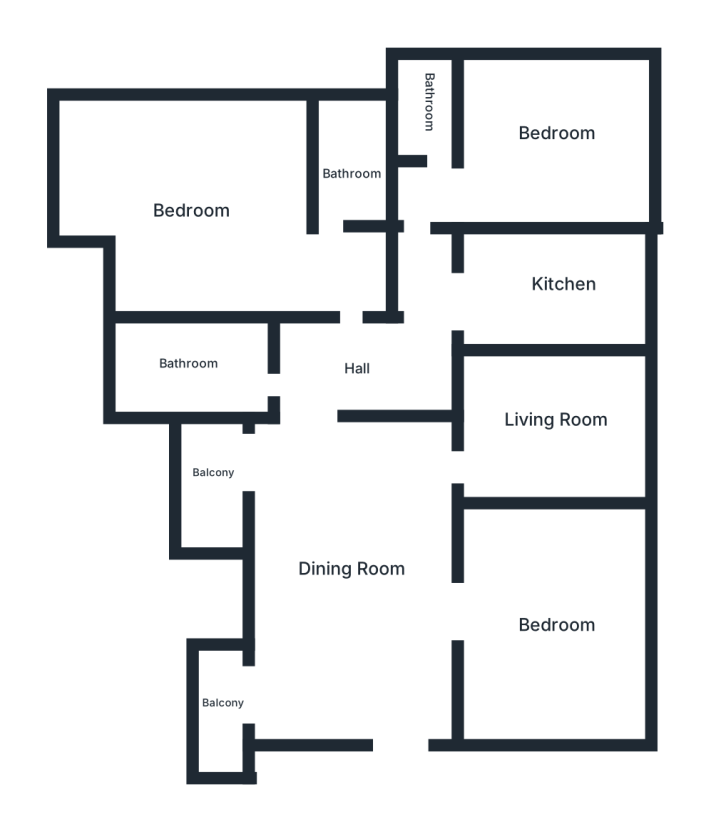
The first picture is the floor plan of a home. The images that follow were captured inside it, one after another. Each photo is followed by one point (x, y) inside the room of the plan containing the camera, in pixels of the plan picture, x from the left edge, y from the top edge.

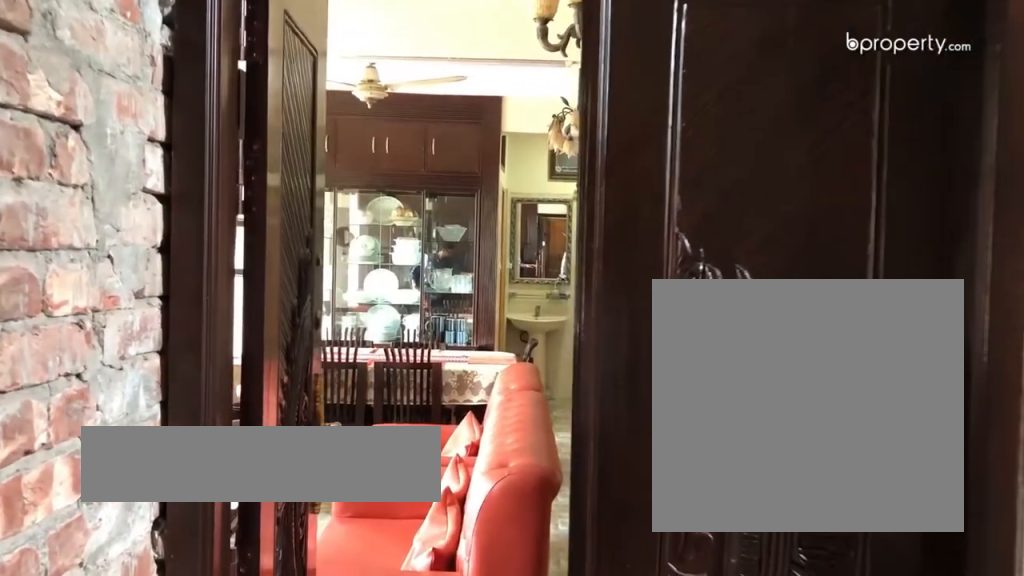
(349, 576)
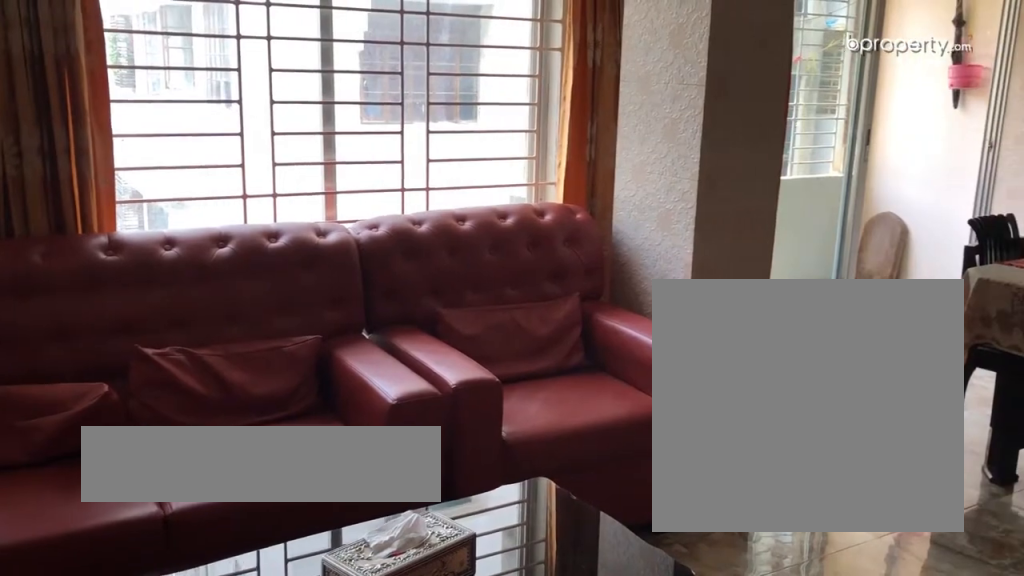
(349, 576)
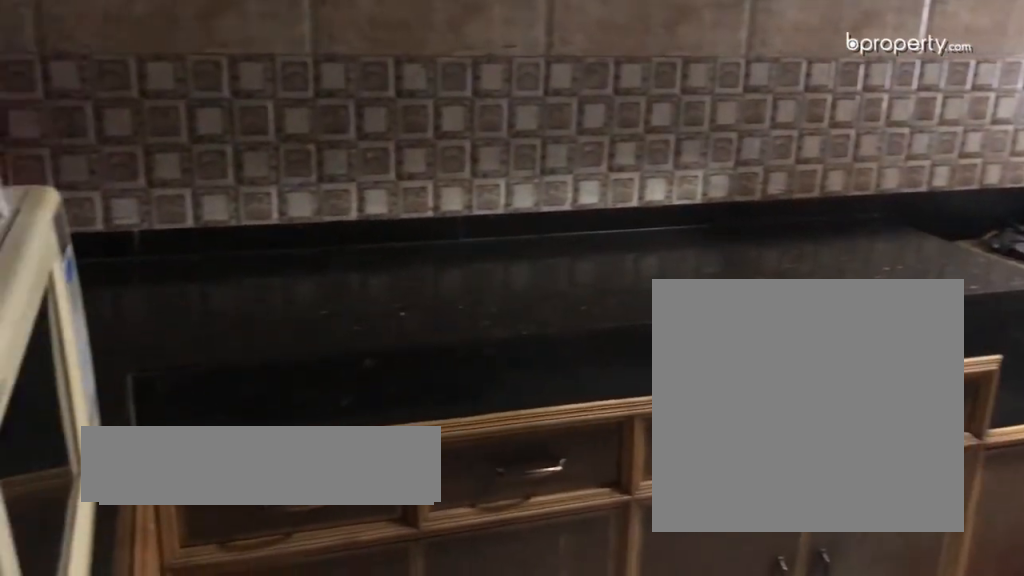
(568, 285)
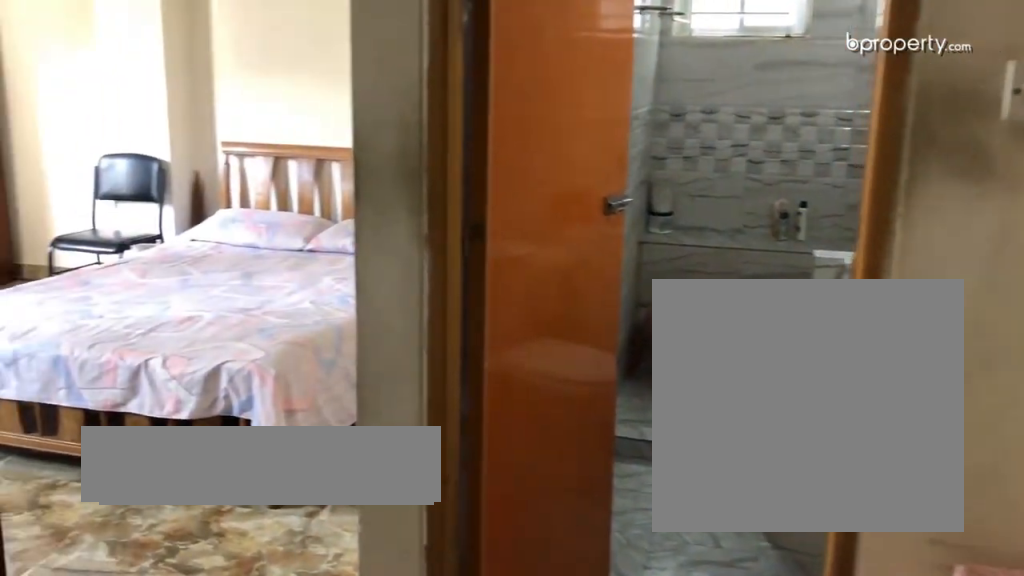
(191, 209)
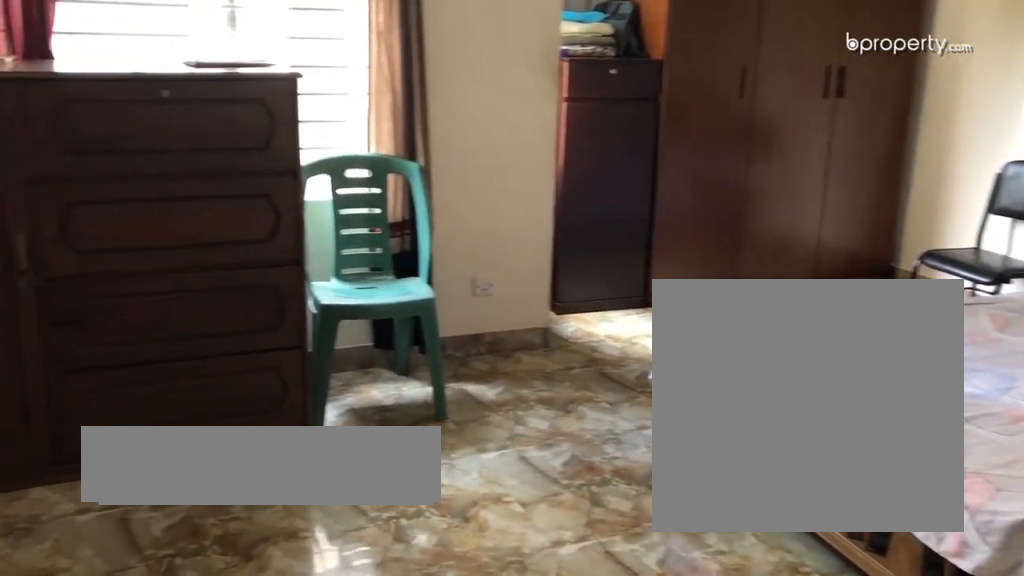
(191, 209)
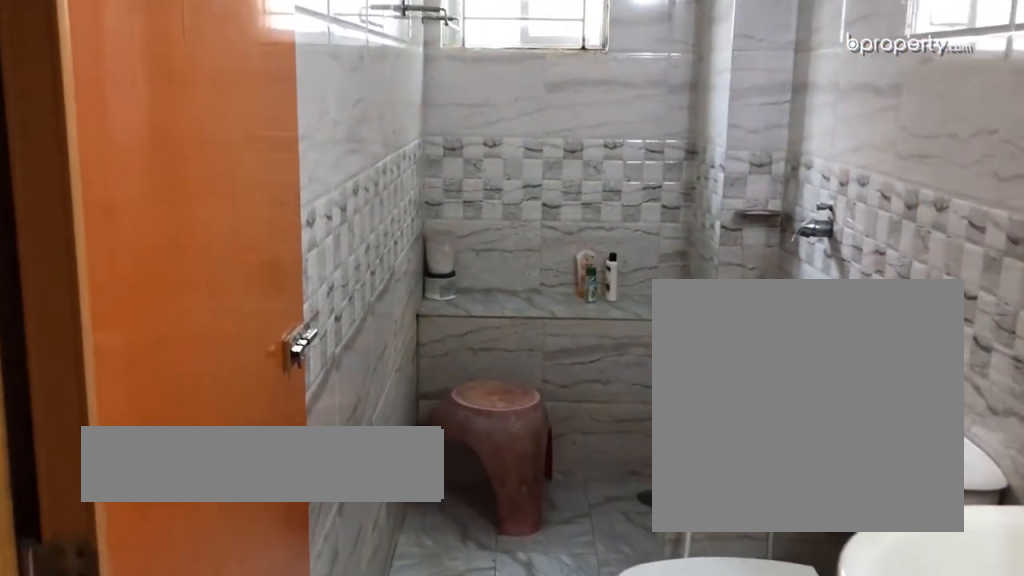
(352, 171)
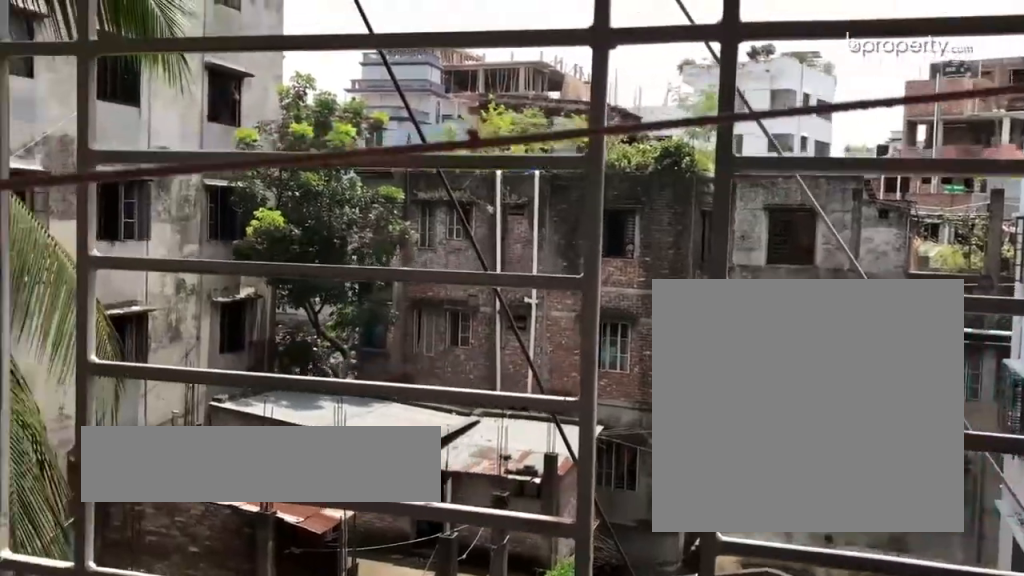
(225, 707)
